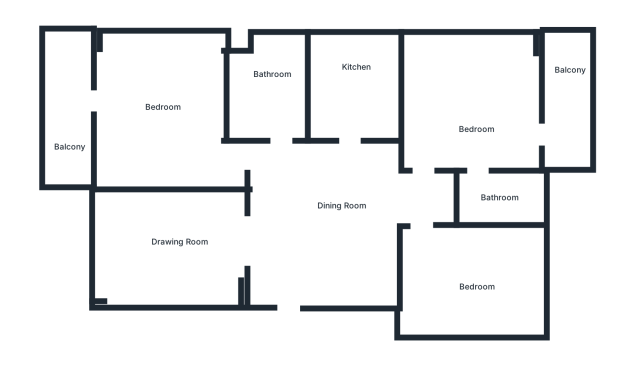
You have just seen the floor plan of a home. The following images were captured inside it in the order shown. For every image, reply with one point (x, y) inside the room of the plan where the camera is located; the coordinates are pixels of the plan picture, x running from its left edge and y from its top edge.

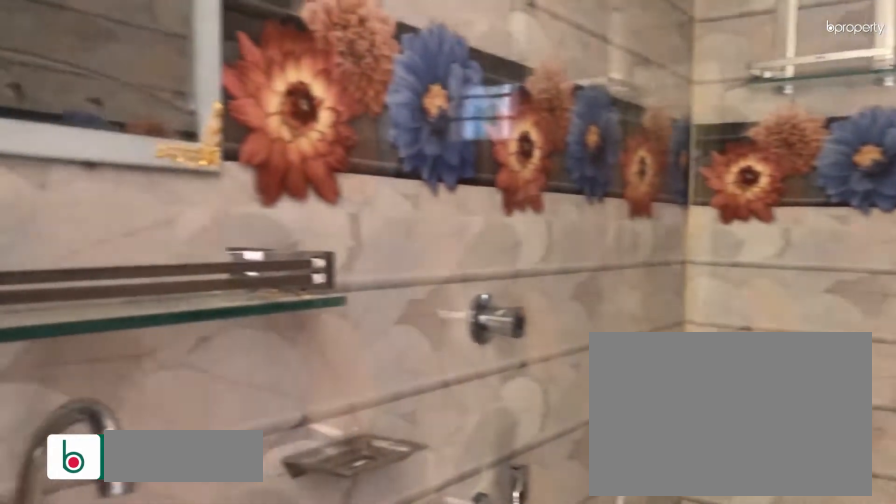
(271, 96)
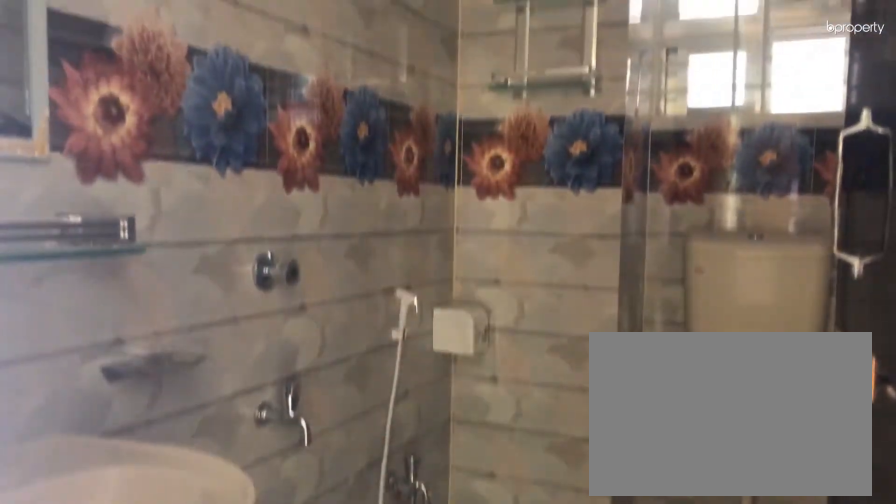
(271, 96)
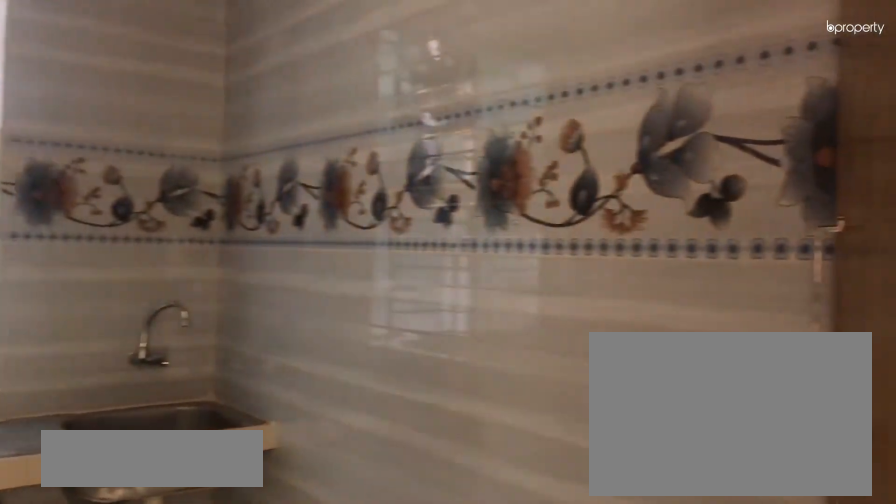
(358, 77)
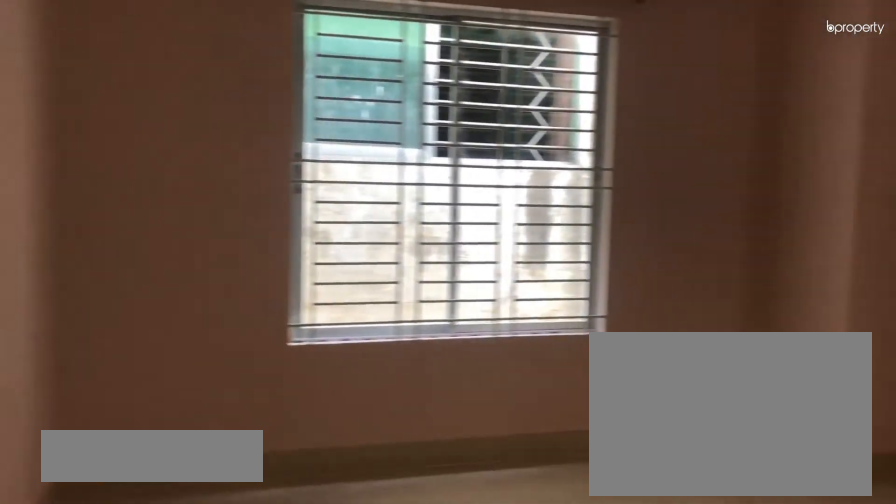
(473, 103)
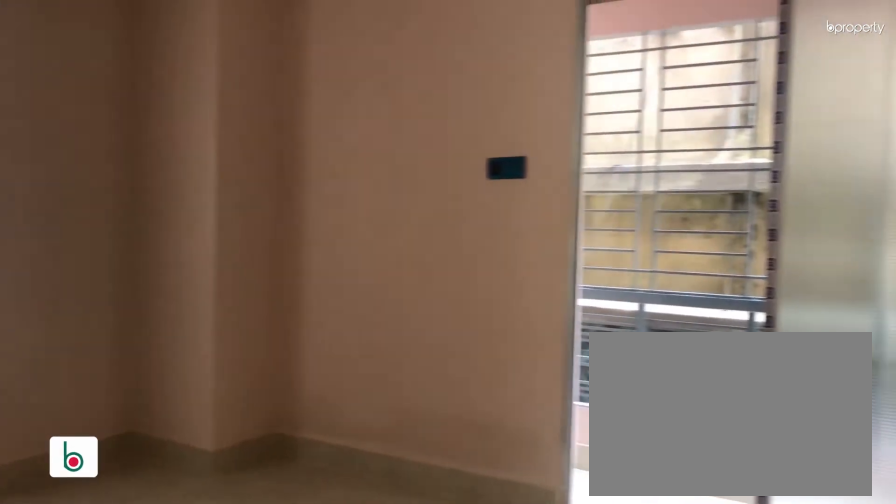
(473, 103)
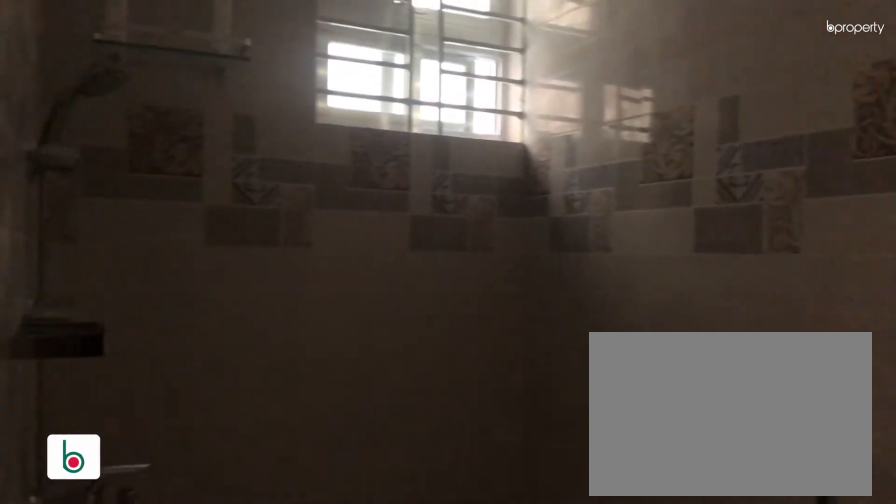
(502, 196)
